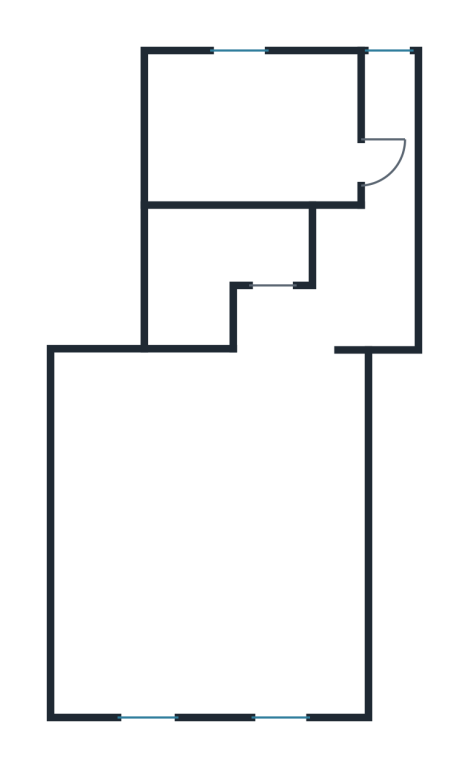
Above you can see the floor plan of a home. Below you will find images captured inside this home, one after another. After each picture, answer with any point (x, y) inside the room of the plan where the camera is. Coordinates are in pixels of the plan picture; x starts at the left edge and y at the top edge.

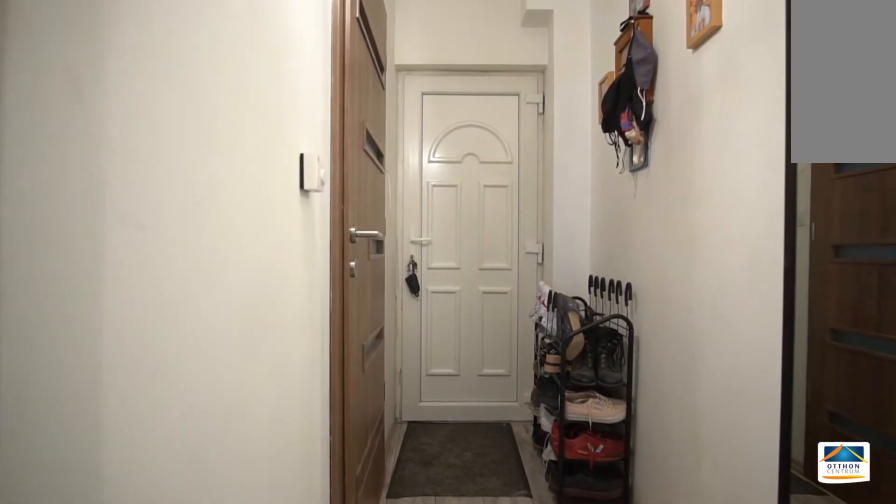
(387, 223)
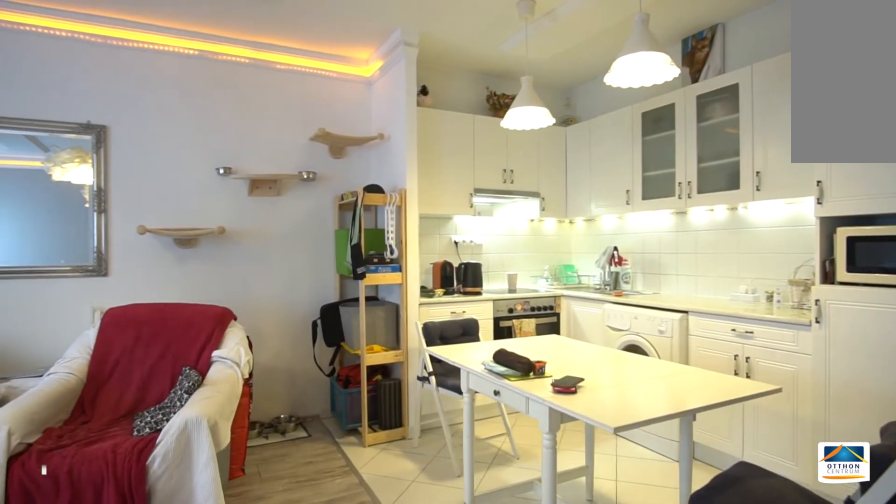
(217, 537)
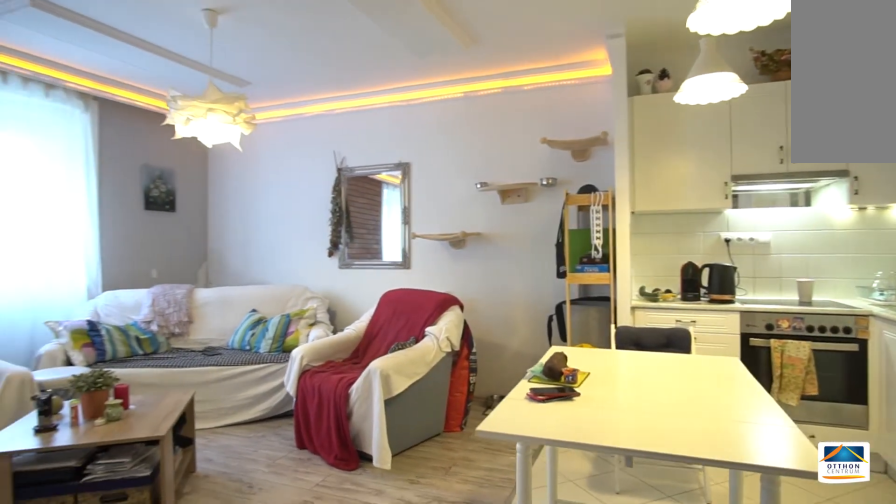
(218, 537)
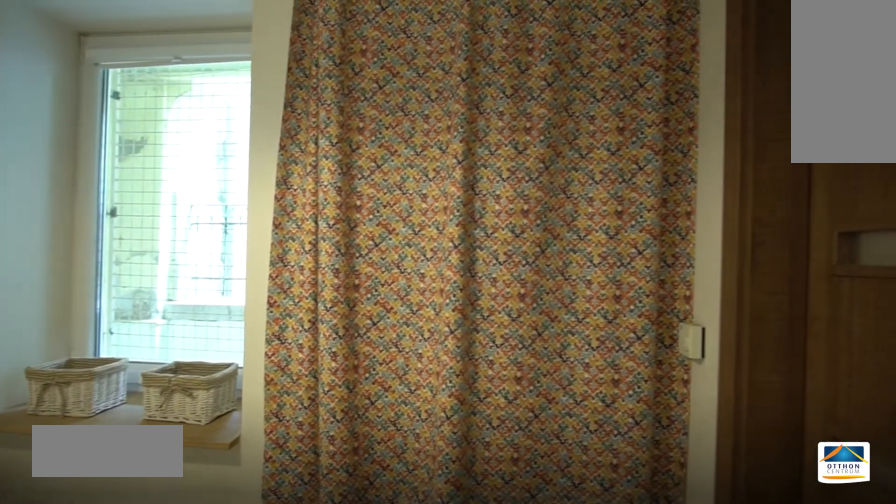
(240, 118)
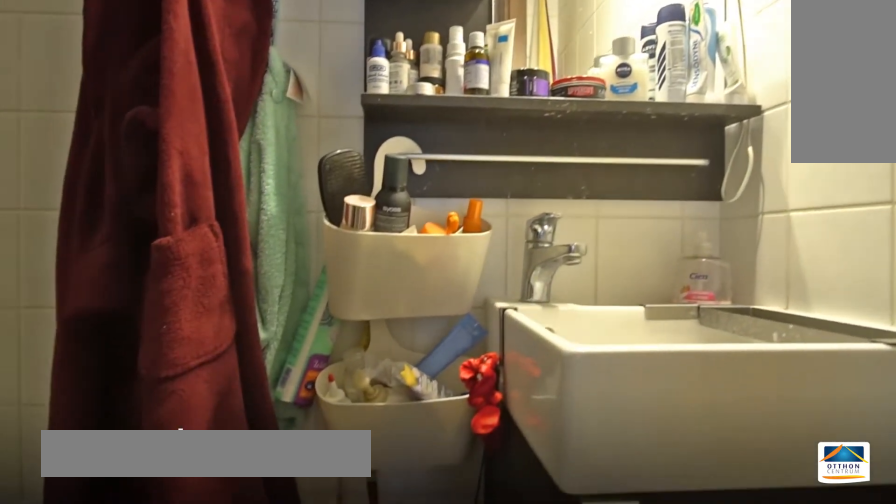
(231, 249)
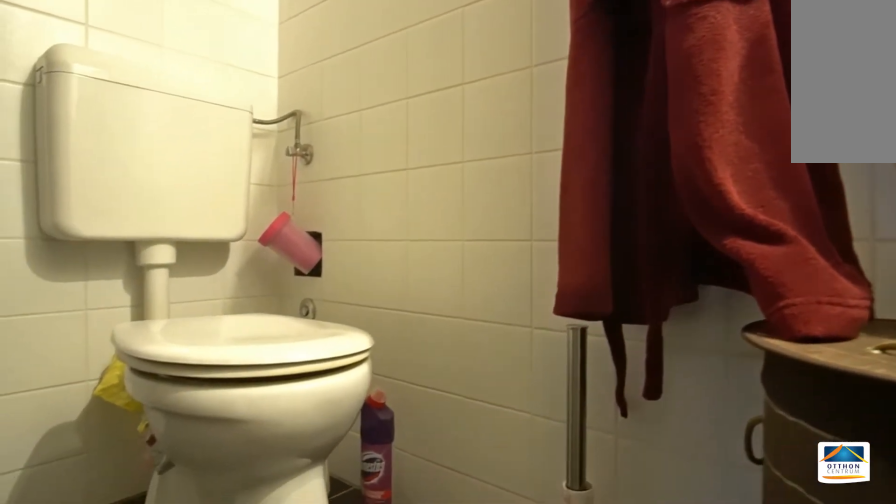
(231, 249)
